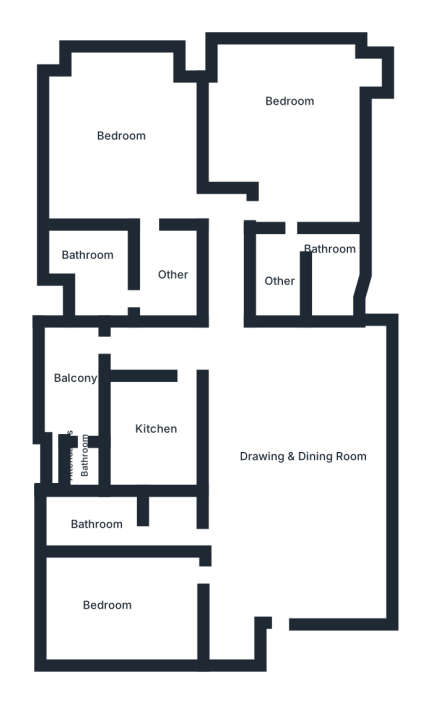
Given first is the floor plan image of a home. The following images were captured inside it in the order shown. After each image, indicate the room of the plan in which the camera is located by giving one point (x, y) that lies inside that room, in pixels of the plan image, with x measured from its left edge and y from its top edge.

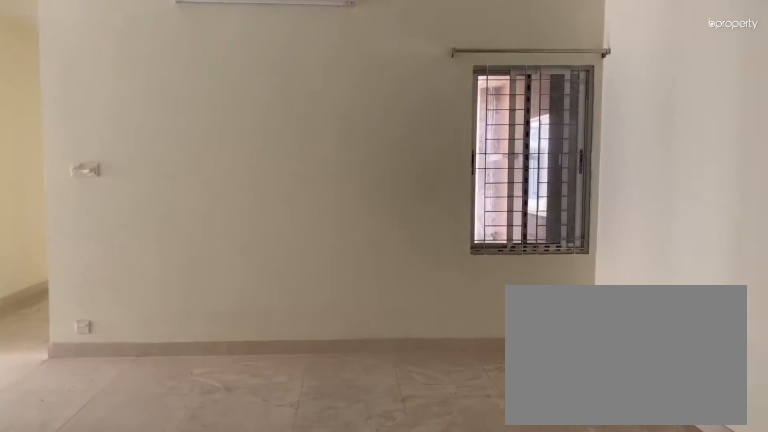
(297, 458)
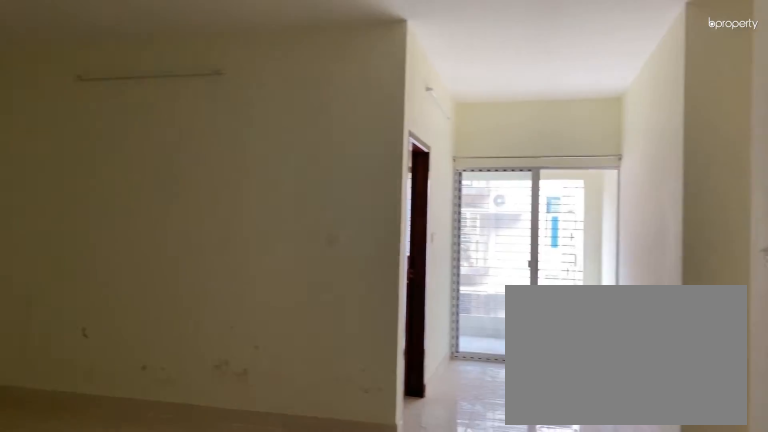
(297, 458)
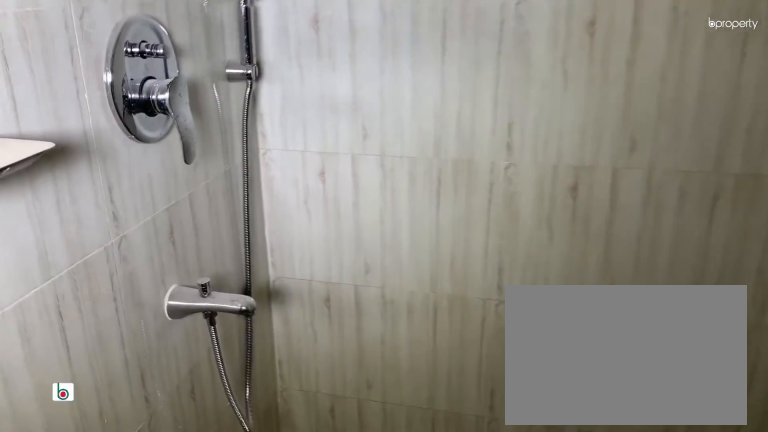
(100, 526)
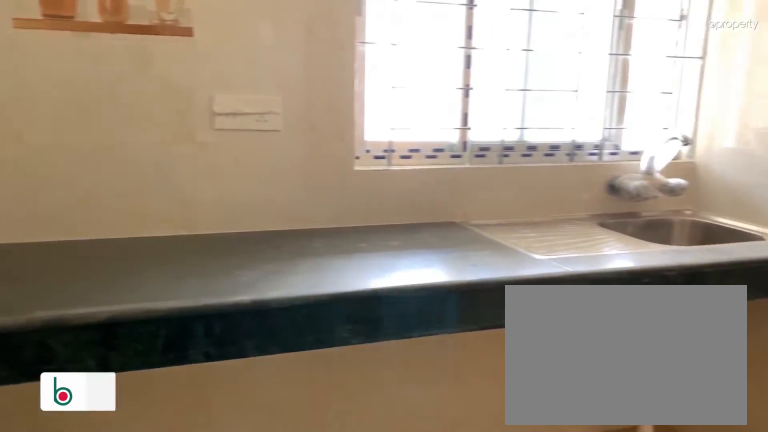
(155, 437)
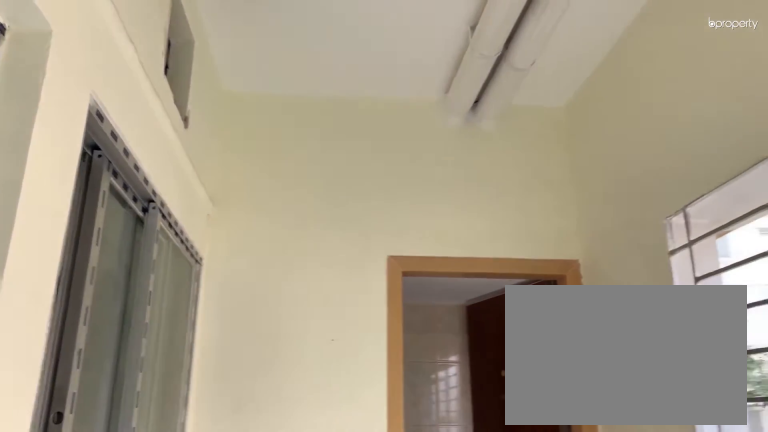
(72, 379)
